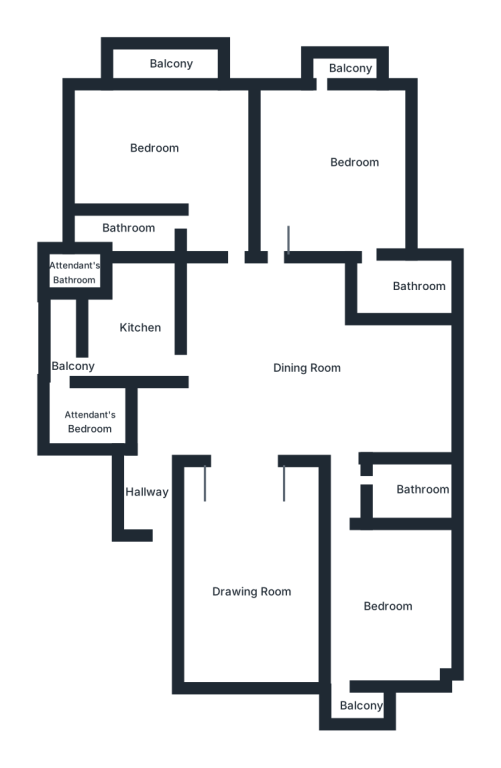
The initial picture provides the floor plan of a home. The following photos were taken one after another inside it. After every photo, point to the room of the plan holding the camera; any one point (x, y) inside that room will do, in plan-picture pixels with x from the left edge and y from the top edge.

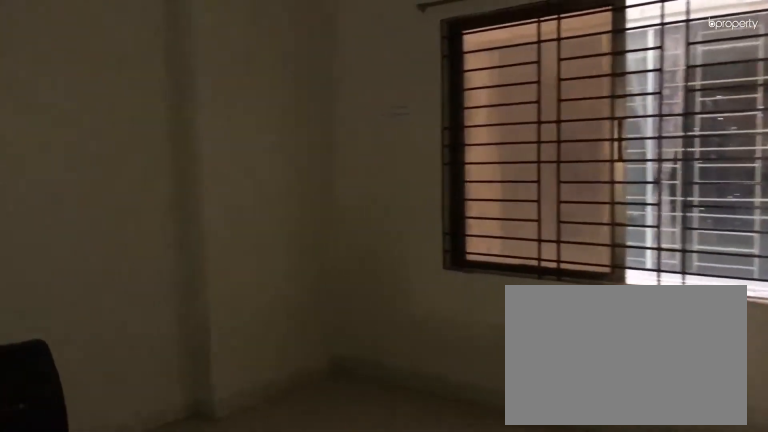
(254, 584)
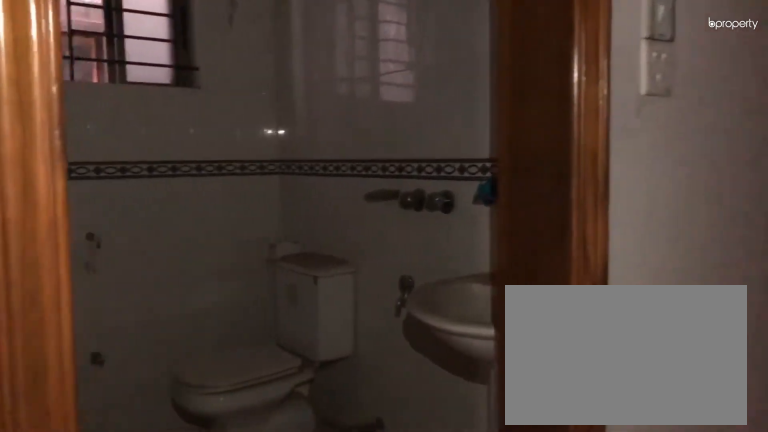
(353, 475)
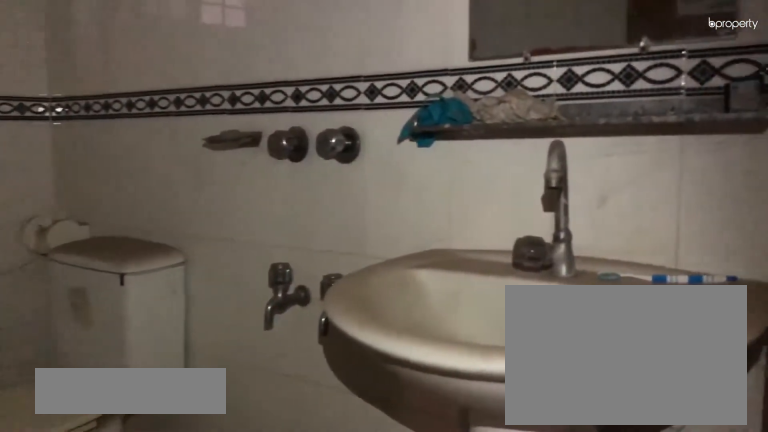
(402, 485)
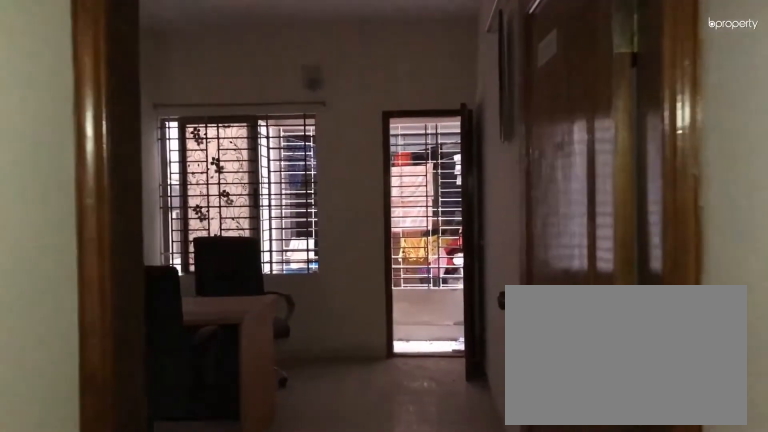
(370, 579)
